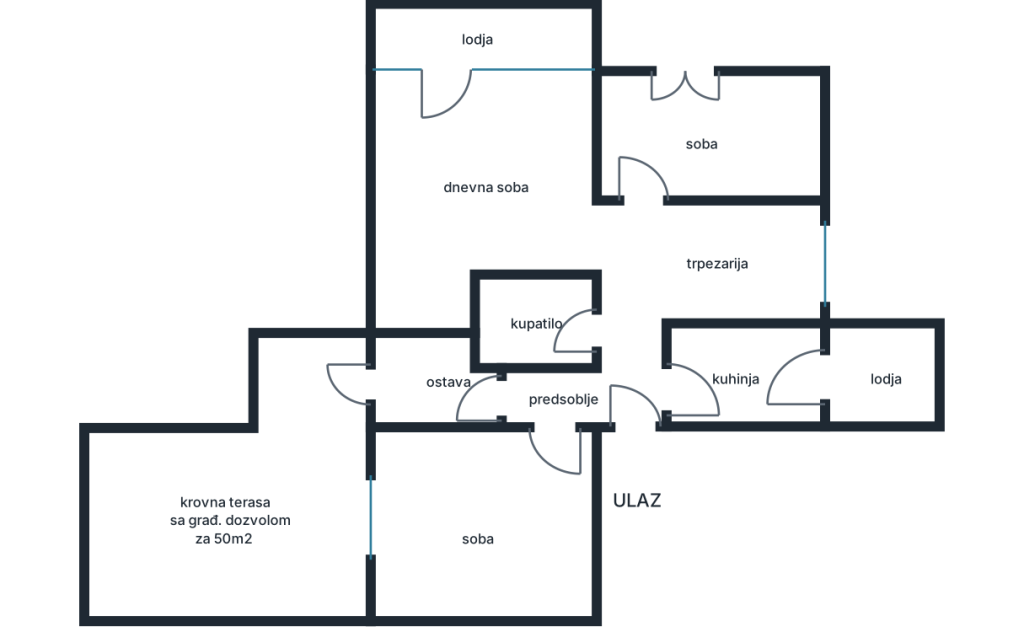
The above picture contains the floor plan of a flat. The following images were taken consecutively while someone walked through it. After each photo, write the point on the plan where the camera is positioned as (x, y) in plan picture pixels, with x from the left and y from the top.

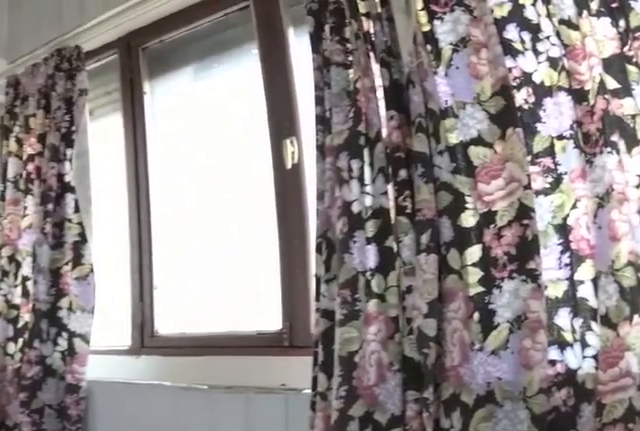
(931, 413)
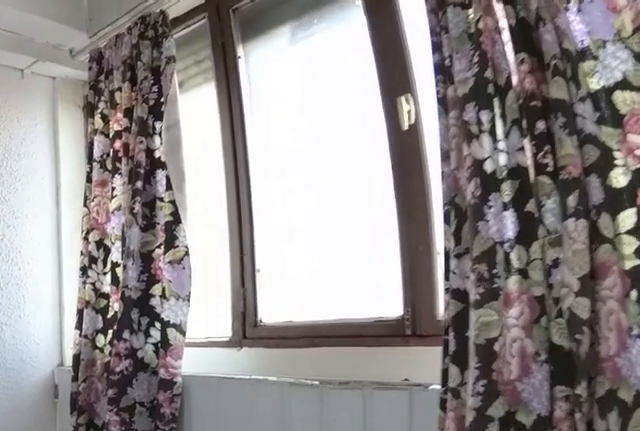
(925, 392)
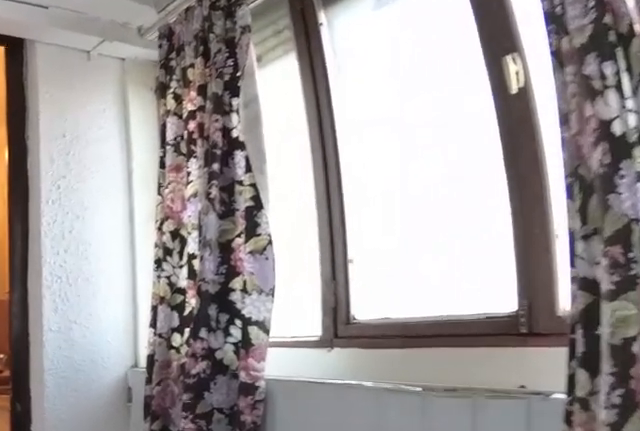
(915, 383)
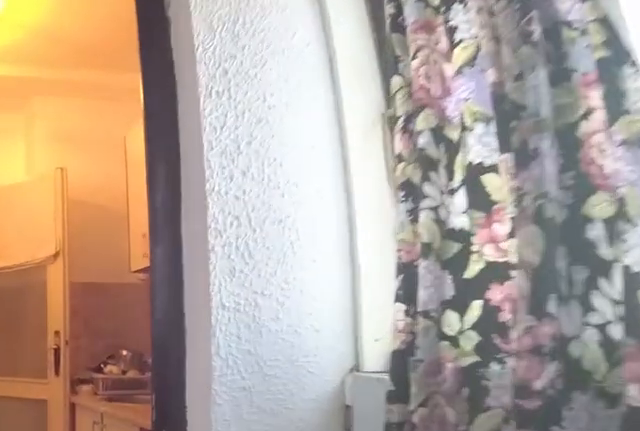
(885, 379)
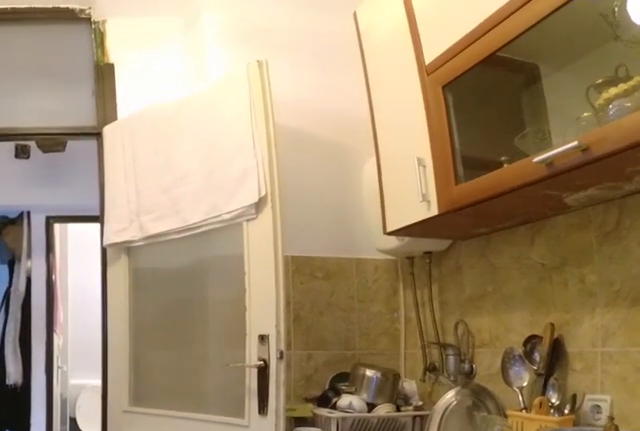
(824, 381)
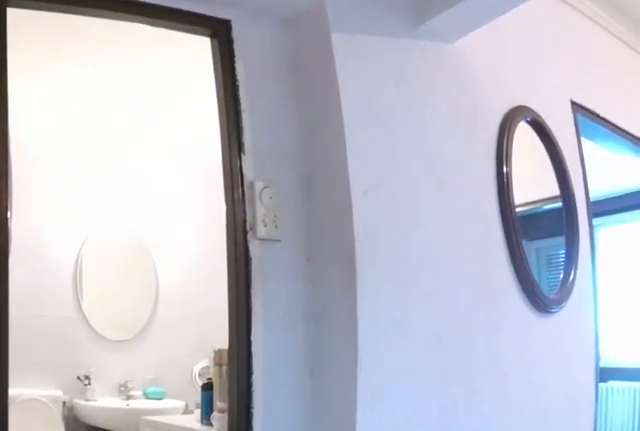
(692, 381)
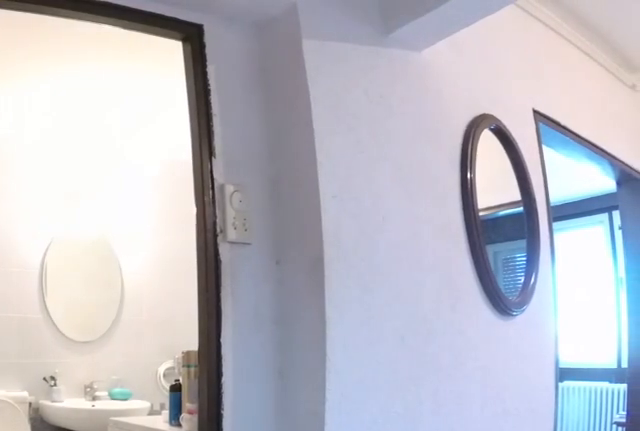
(691, 381)
